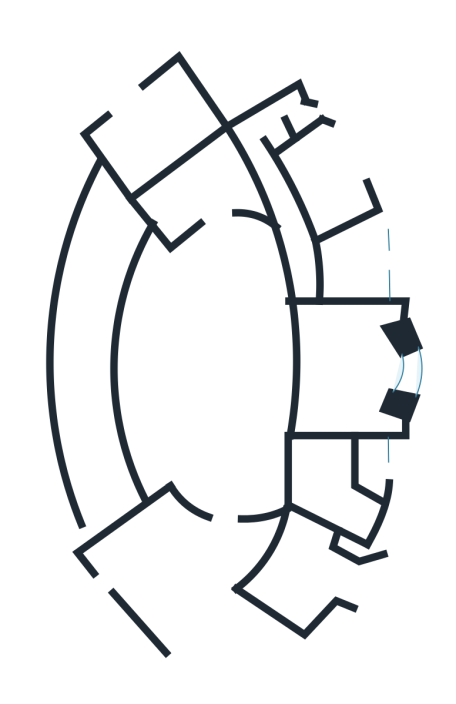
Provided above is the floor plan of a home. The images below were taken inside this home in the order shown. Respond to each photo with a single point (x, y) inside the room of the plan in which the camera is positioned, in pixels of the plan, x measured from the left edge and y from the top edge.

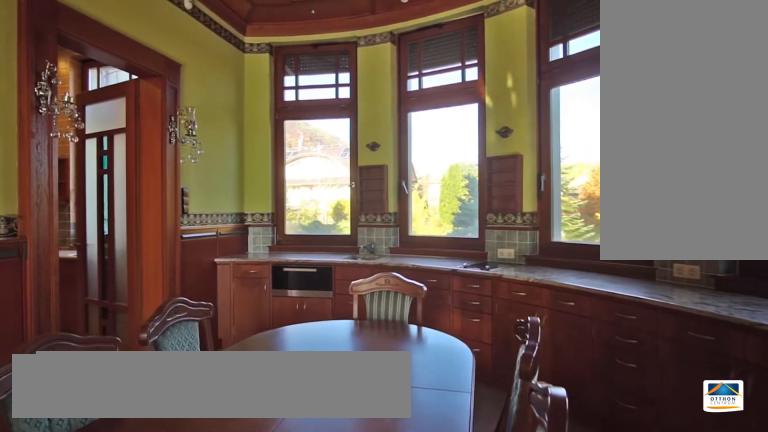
(307, 572)
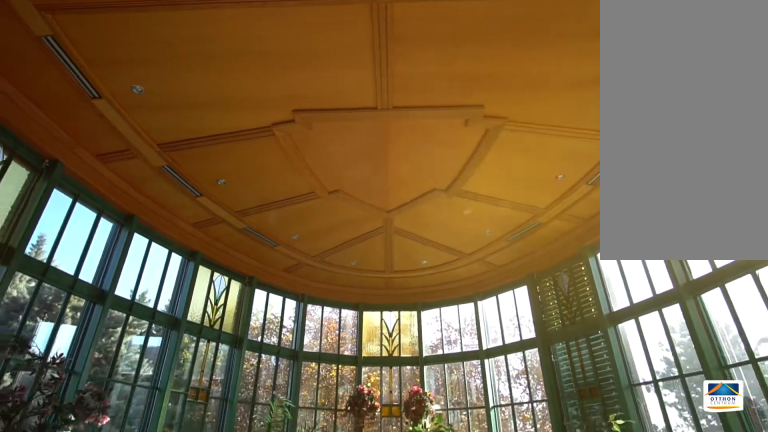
(203, 609)
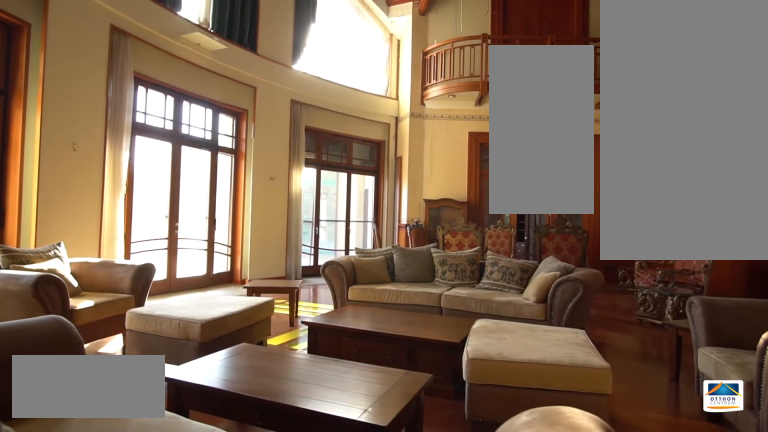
(229, 362)
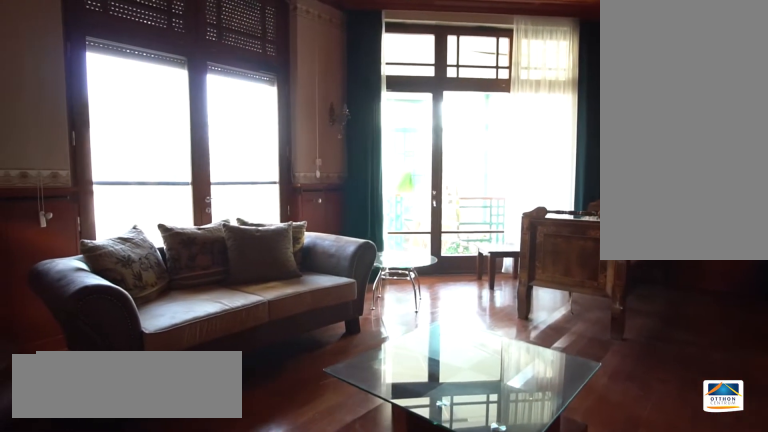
(215, 180)
